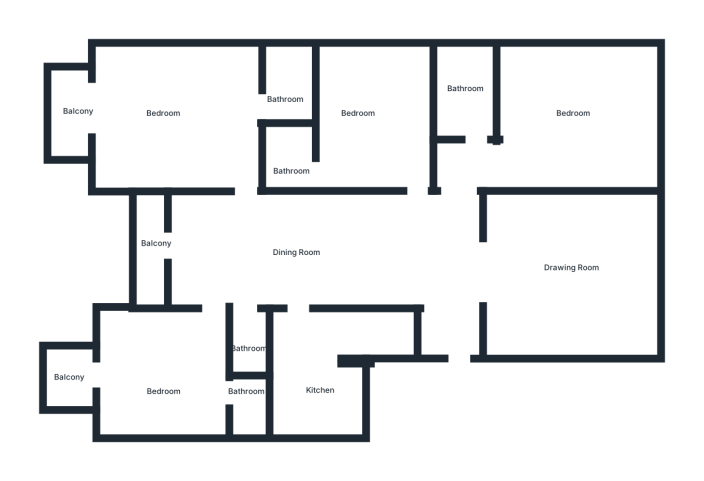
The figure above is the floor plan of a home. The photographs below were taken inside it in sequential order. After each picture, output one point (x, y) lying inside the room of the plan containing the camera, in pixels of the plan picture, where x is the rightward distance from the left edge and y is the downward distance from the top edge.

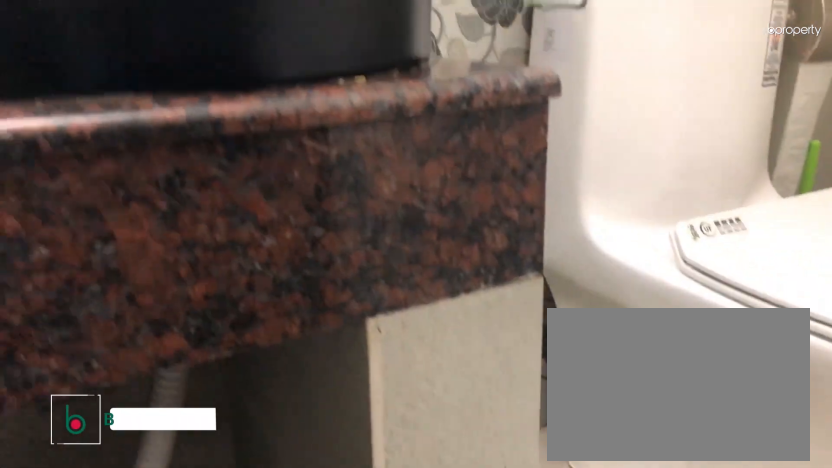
(471, 94)
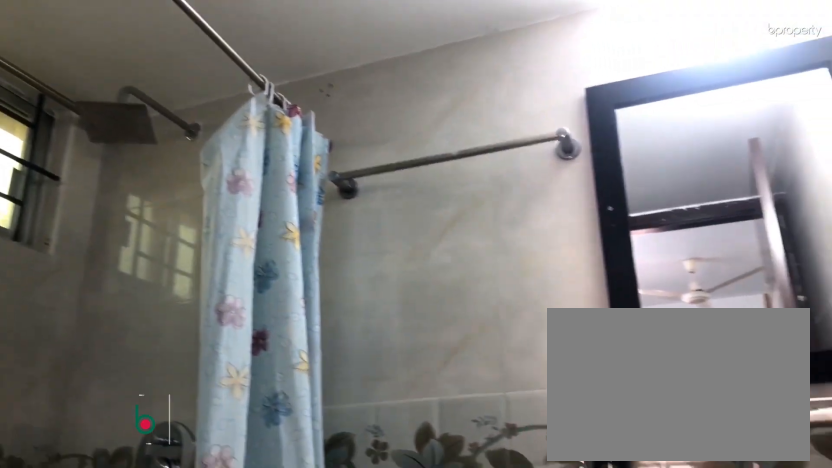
(295, 79)
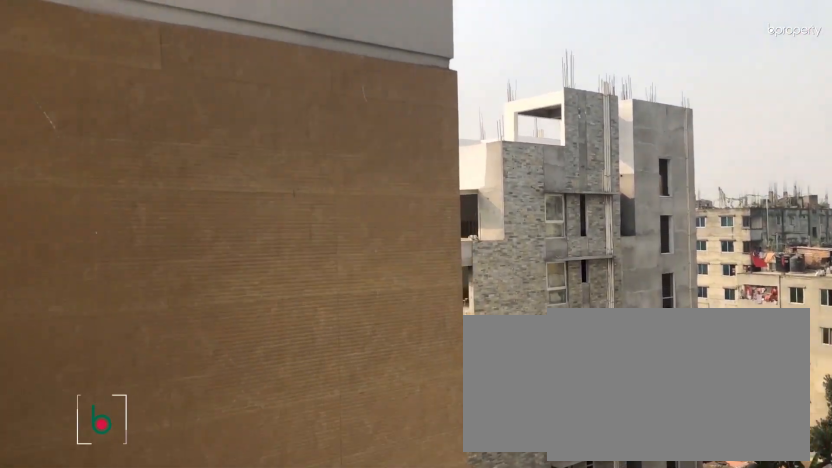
(150, 244)
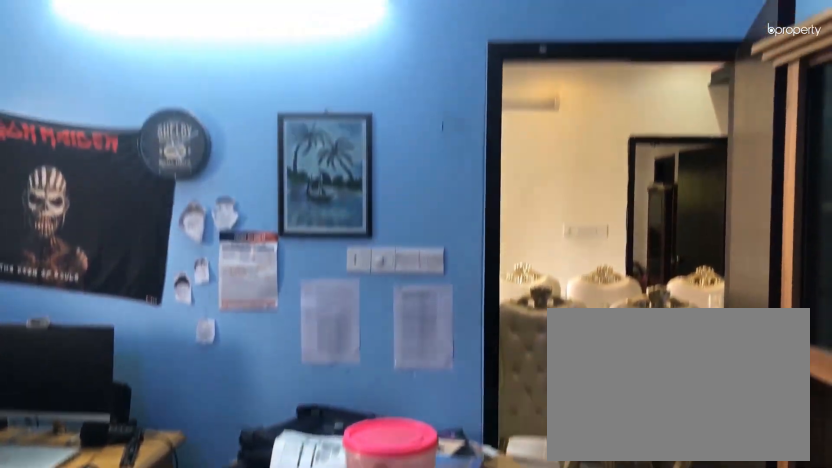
(183, 382)
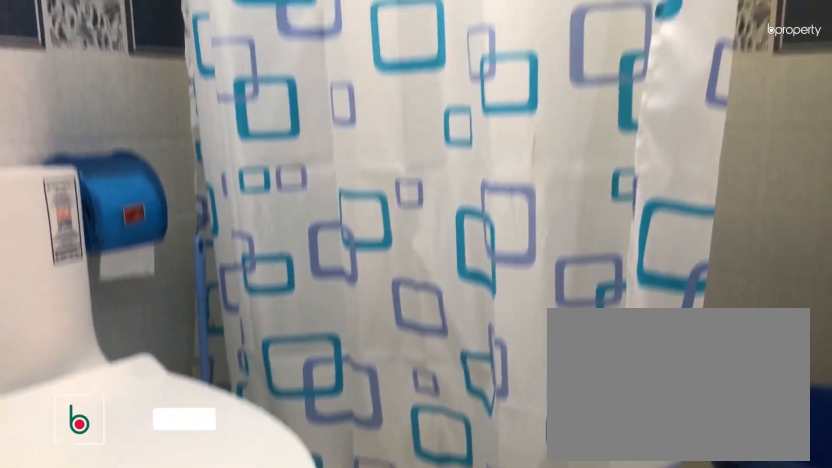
(252, 400)
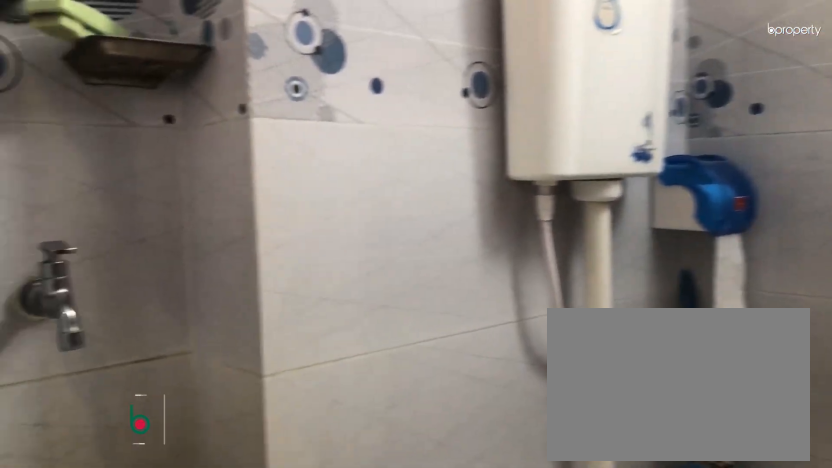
(250, 326)
